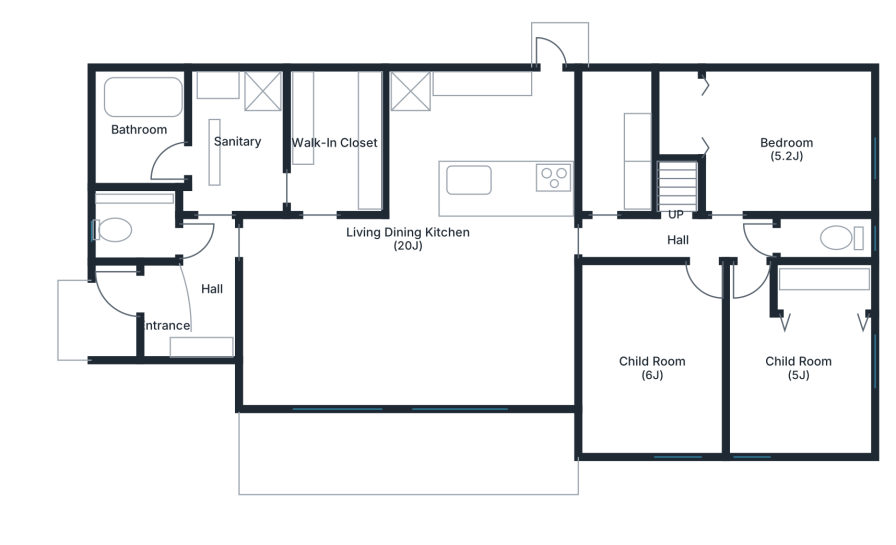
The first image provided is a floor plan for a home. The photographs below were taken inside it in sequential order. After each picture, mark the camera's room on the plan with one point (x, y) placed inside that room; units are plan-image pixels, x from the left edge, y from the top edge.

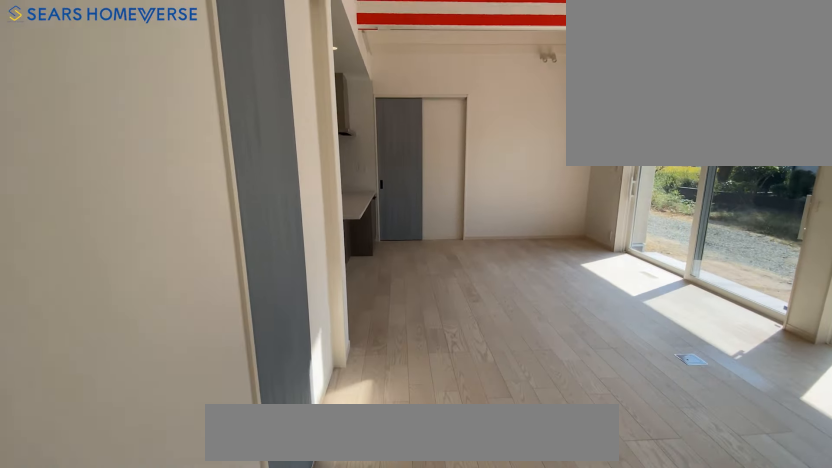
(406, 316)
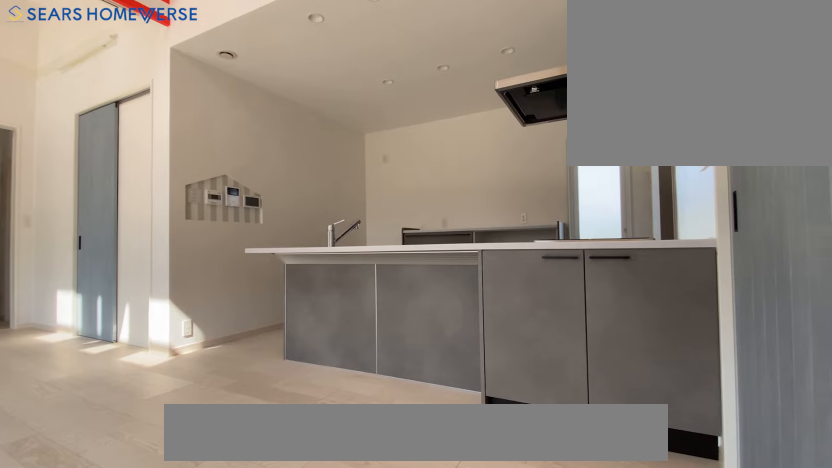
(493, 132)
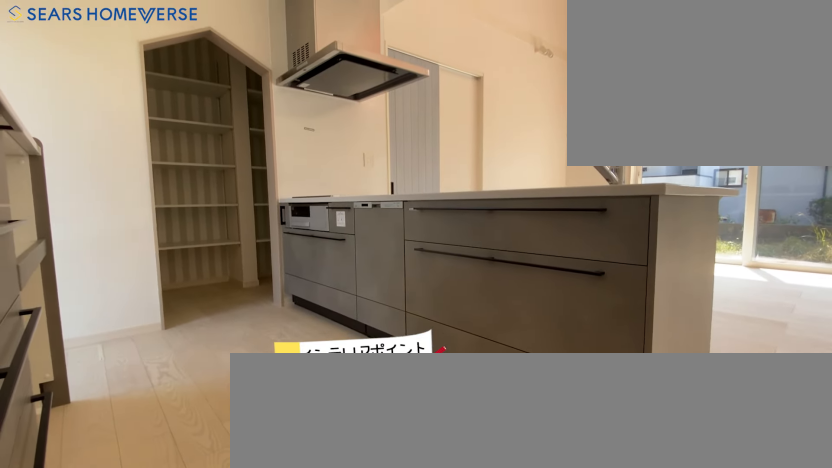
(493, 132)
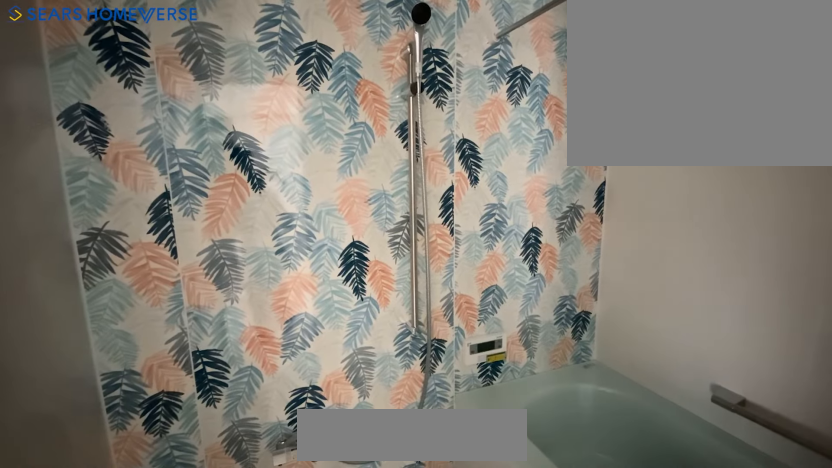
(138, 147)
